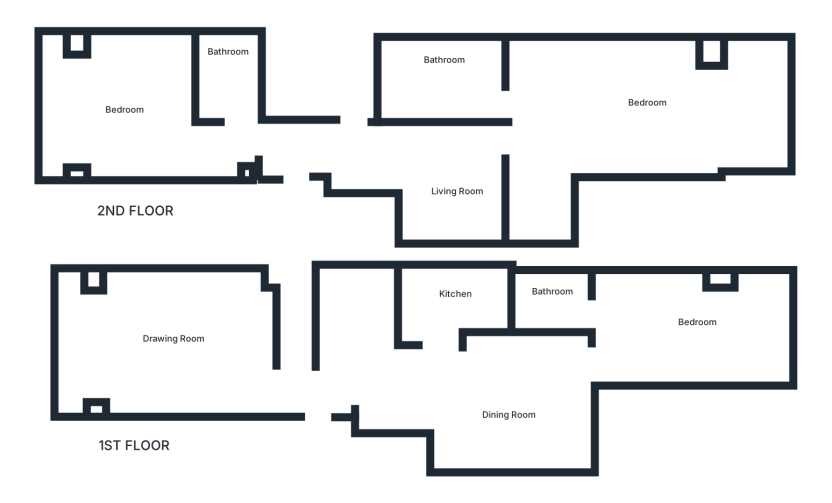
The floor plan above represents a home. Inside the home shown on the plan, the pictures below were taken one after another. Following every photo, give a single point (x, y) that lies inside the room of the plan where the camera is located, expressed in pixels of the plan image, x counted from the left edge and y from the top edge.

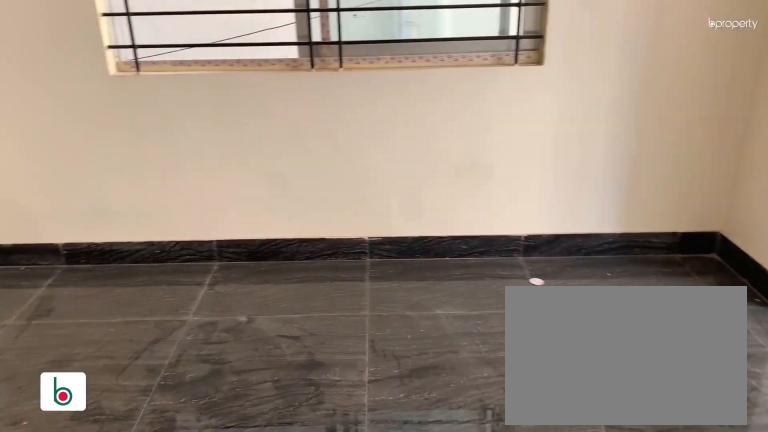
(692, 326)
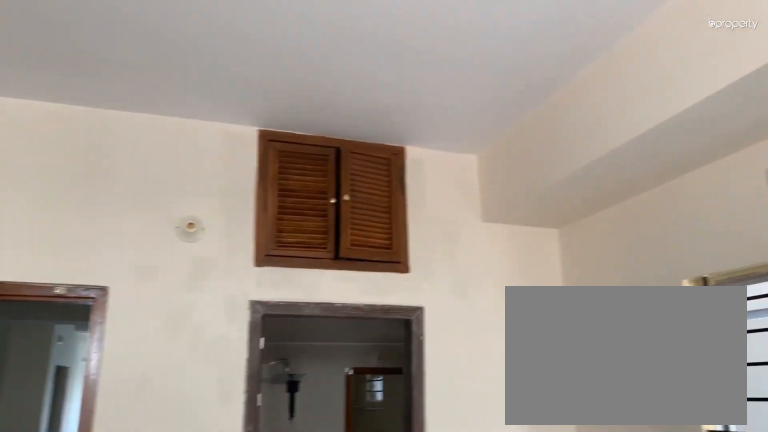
(692, 326)
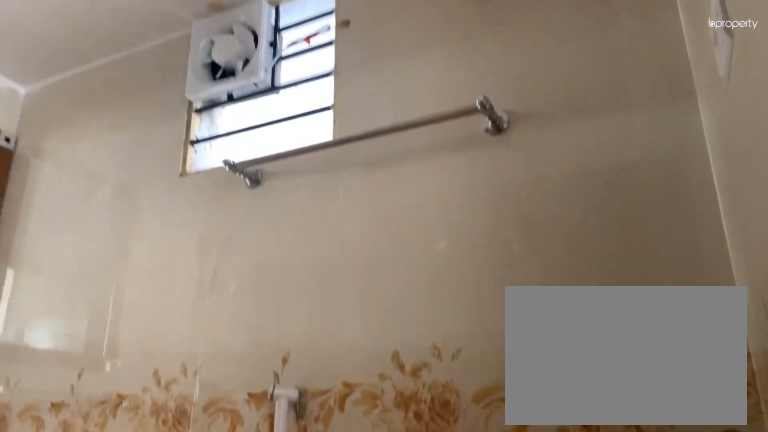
(560, 304)
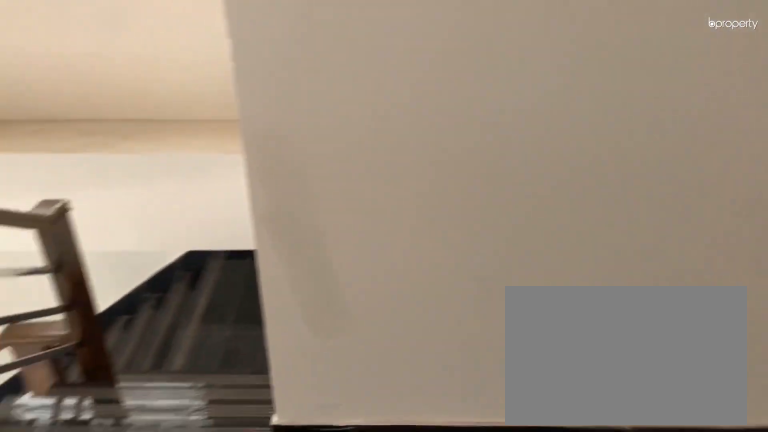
(404, 156)
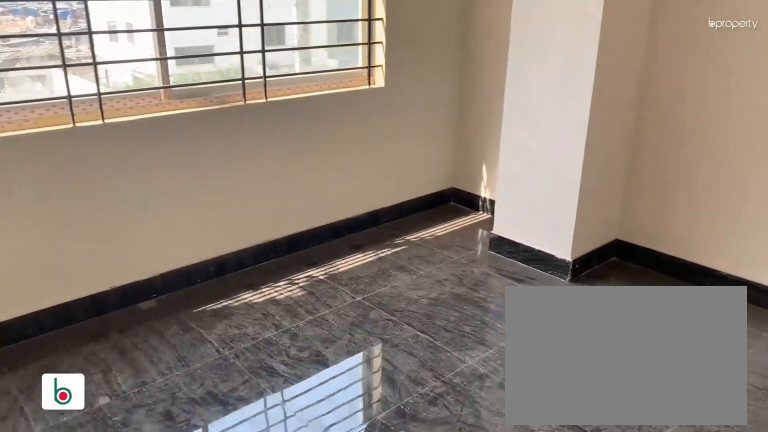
(127, 102)
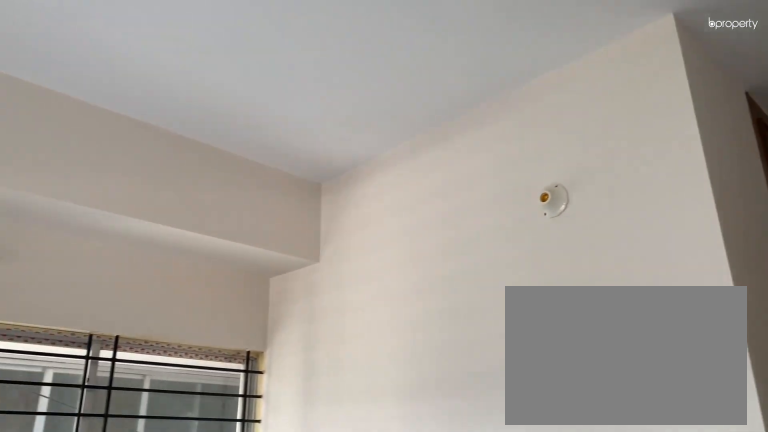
(131, 105)
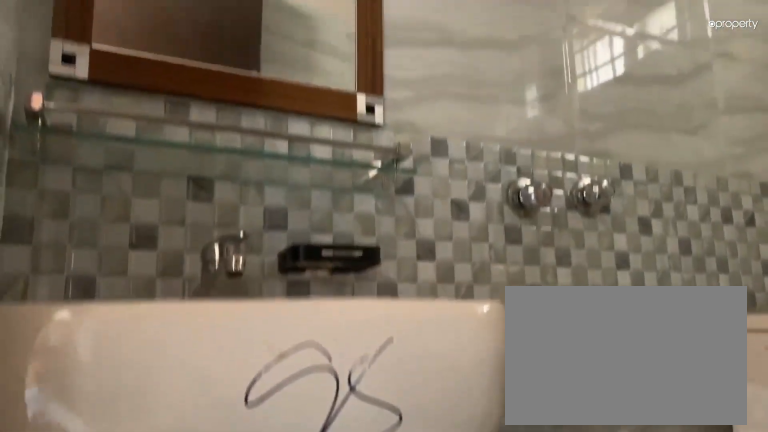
(234, 84)
